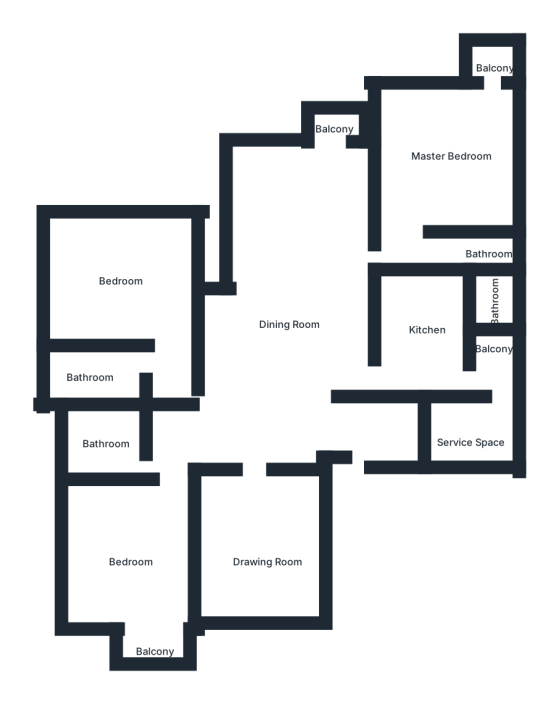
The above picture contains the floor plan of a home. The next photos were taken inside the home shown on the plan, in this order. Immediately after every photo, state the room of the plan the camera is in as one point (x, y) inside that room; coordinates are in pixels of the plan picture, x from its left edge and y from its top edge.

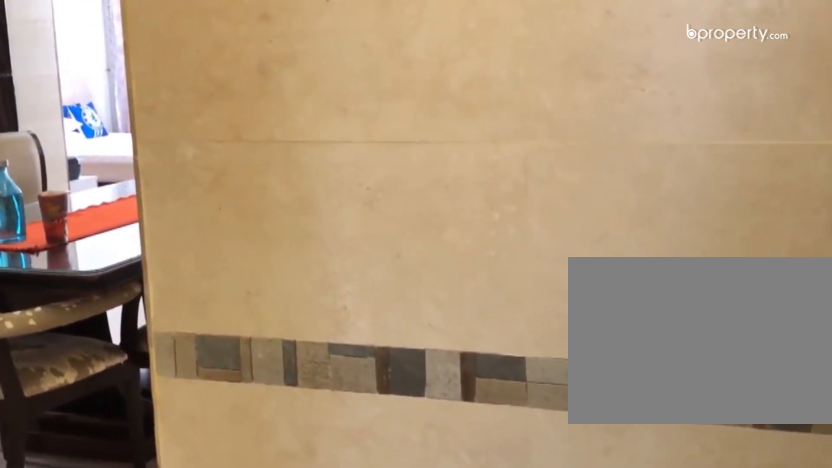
(321, 427)
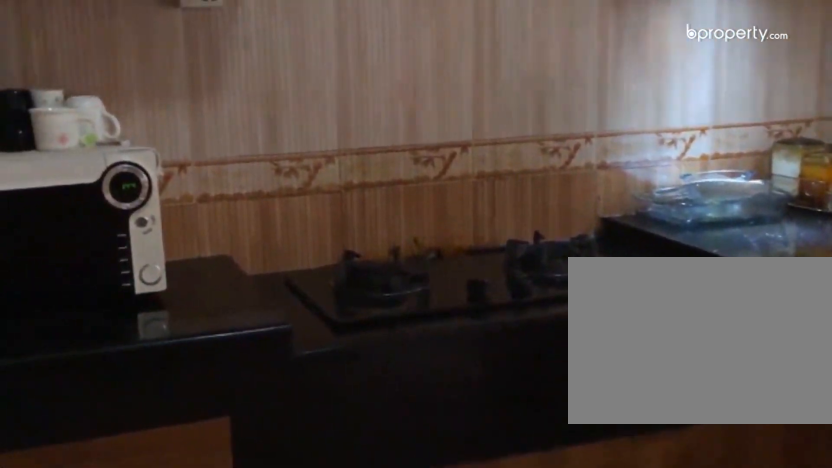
(420, 335)
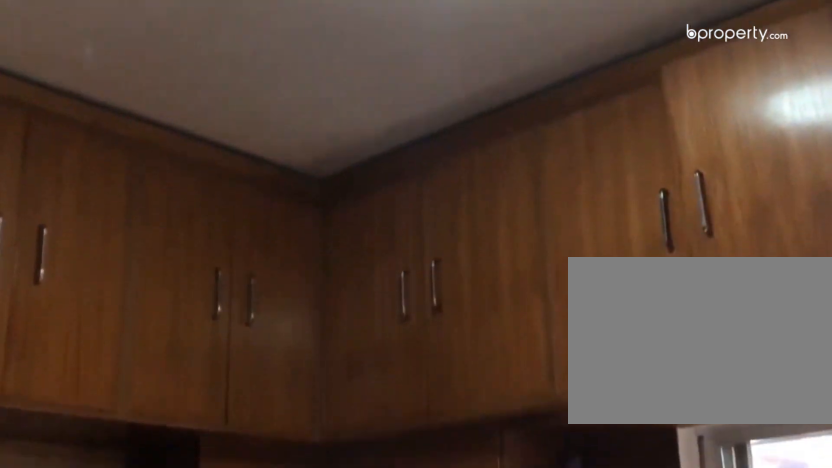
(420, 335)
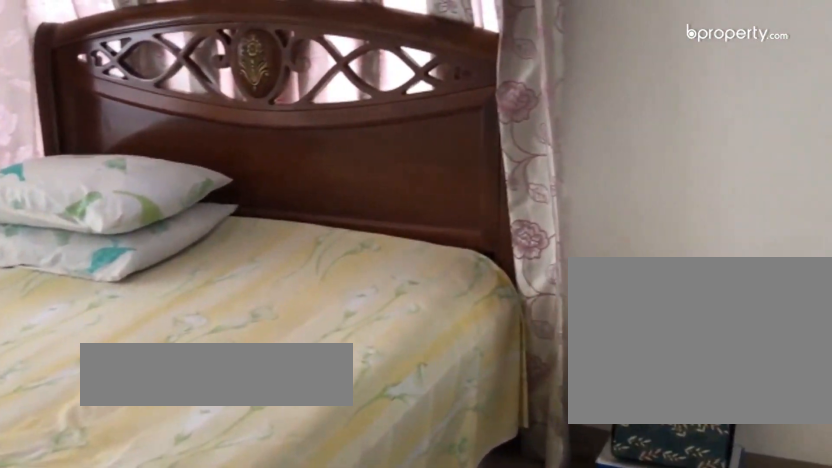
(128, 559)
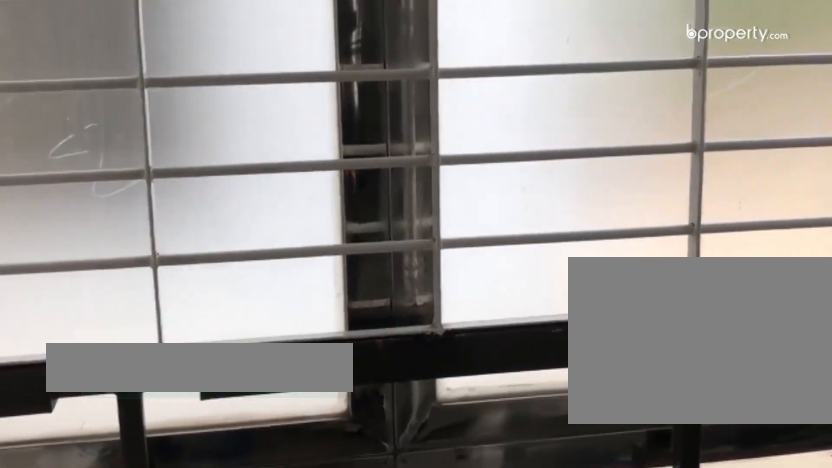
(145, 648)
